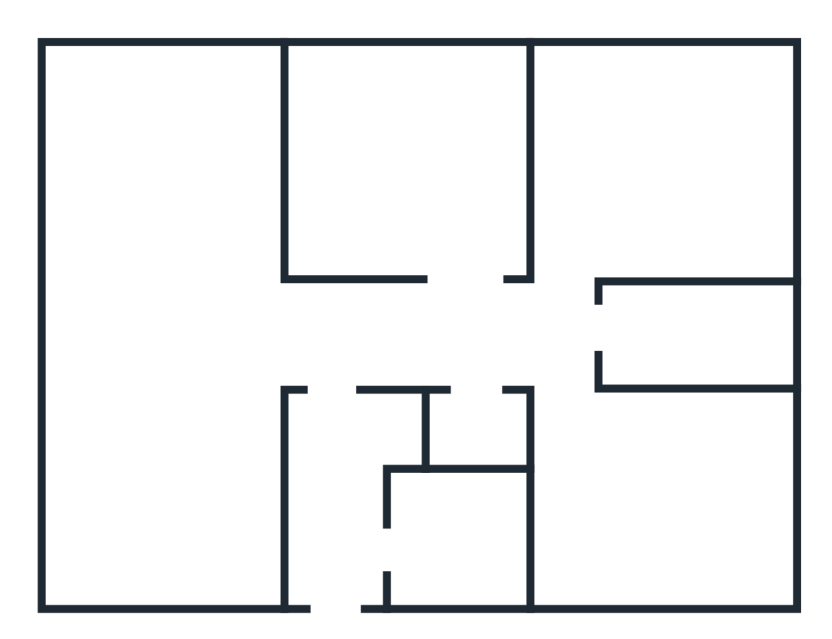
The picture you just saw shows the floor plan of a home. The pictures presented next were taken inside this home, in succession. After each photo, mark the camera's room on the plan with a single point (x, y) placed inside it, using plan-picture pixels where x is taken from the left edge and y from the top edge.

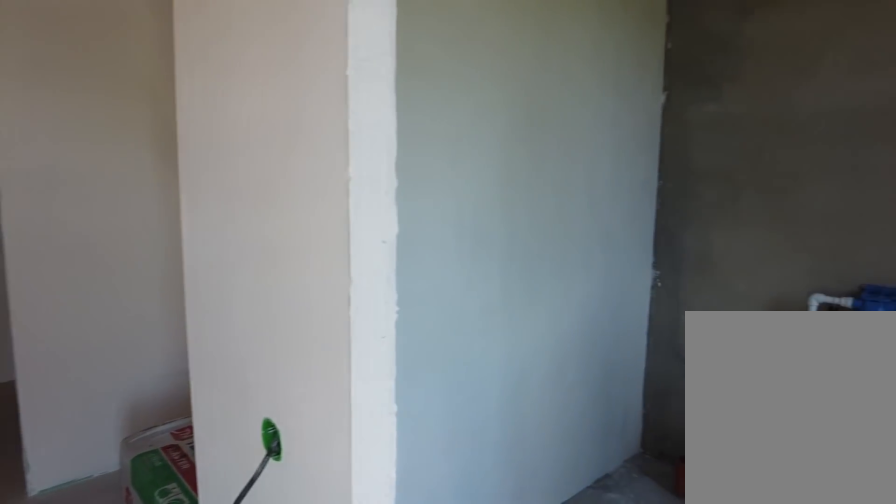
(337, 583)
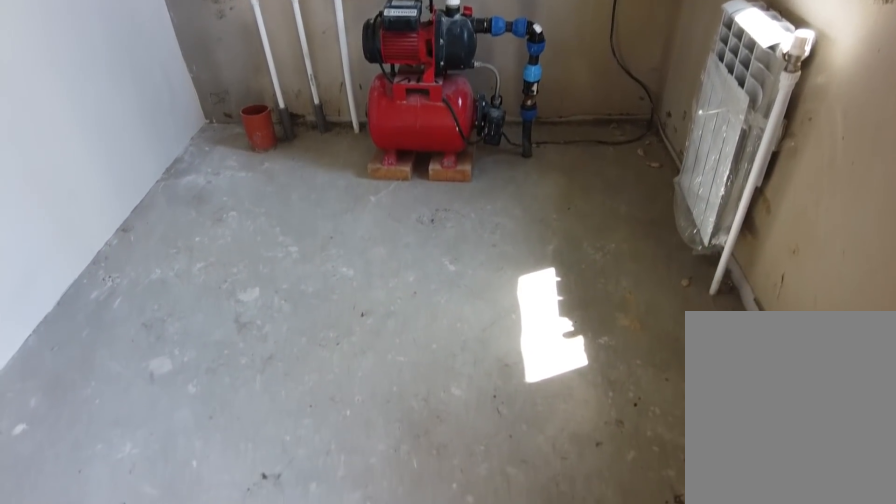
(428, 575)
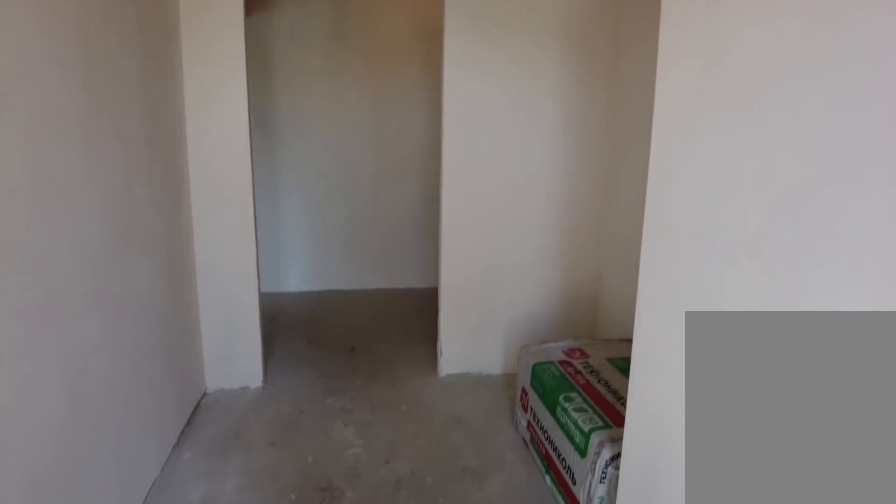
(351, 568)
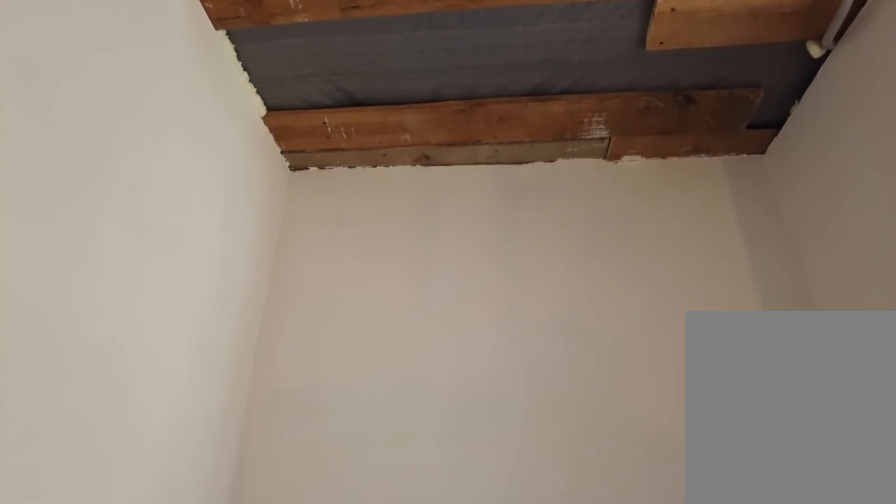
(329, 455)
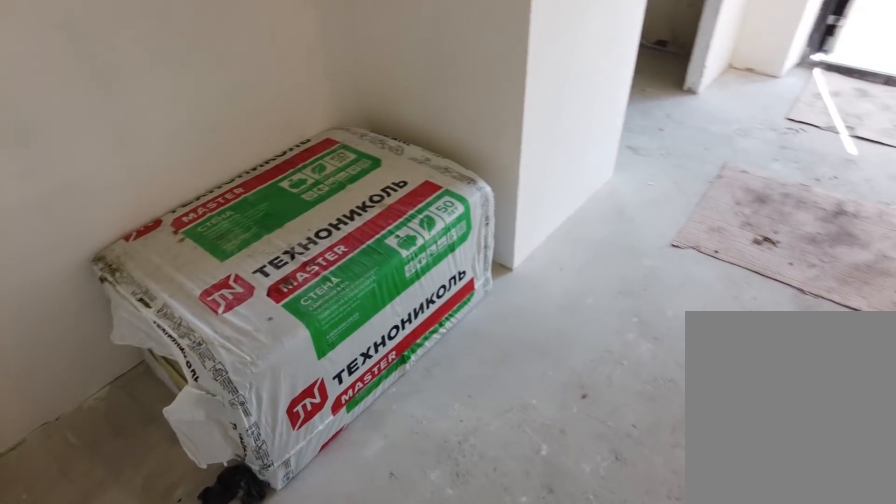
(329, 455)
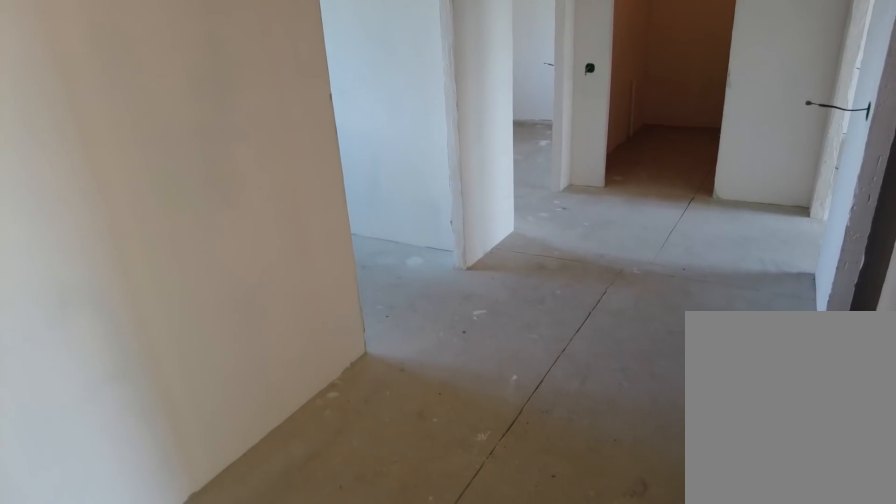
(336, 362)
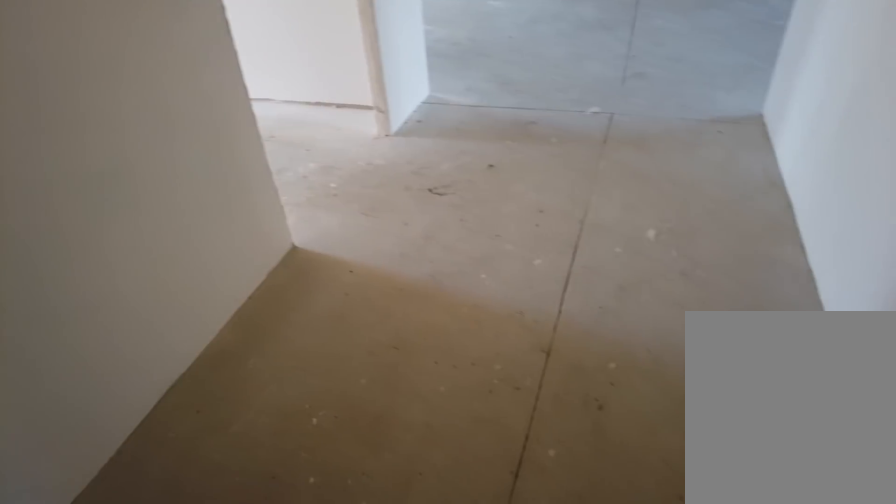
(488, 355)
